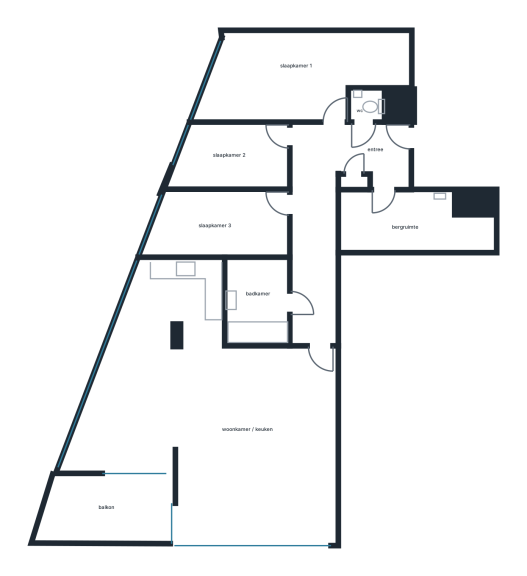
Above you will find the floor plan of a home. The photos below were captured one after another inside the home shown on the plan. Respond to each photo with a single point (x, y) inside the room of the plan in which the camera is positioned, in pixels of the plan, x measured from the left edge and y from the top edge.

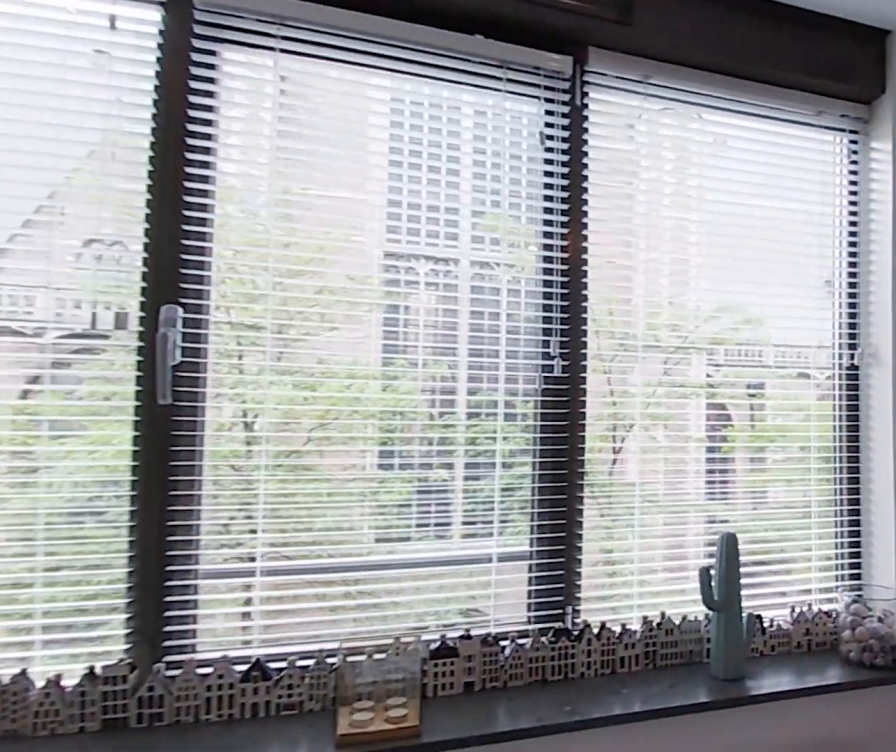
(298, 75)
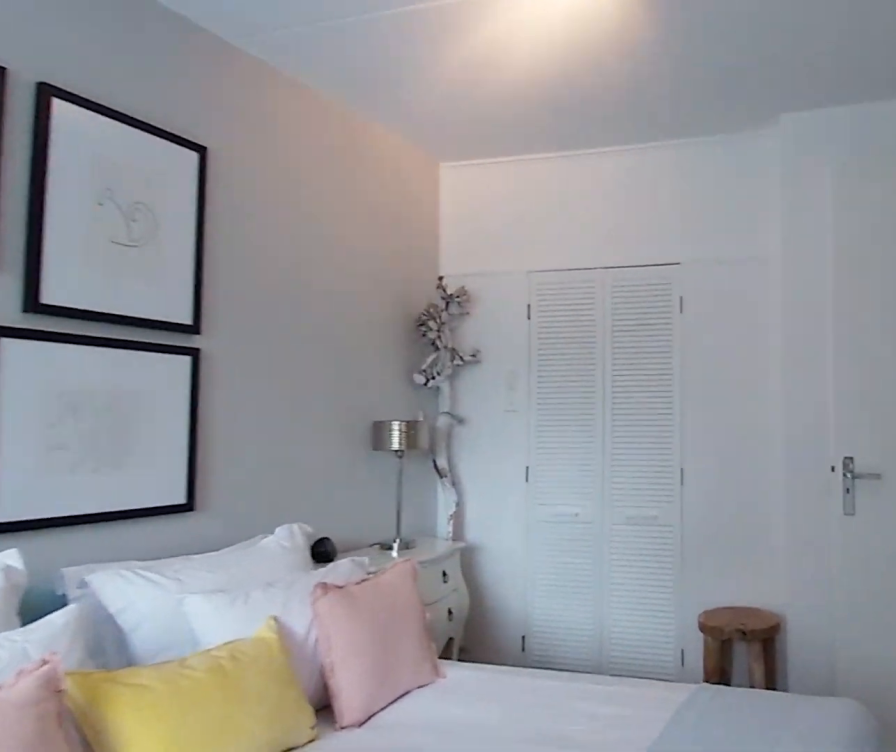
(298, 75)
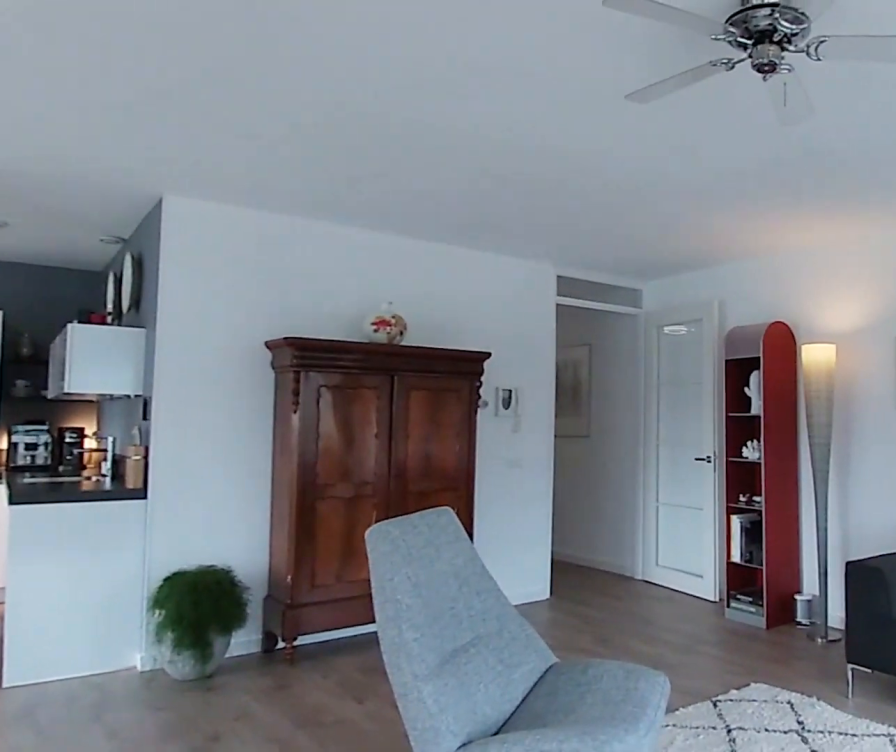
(264, 453)
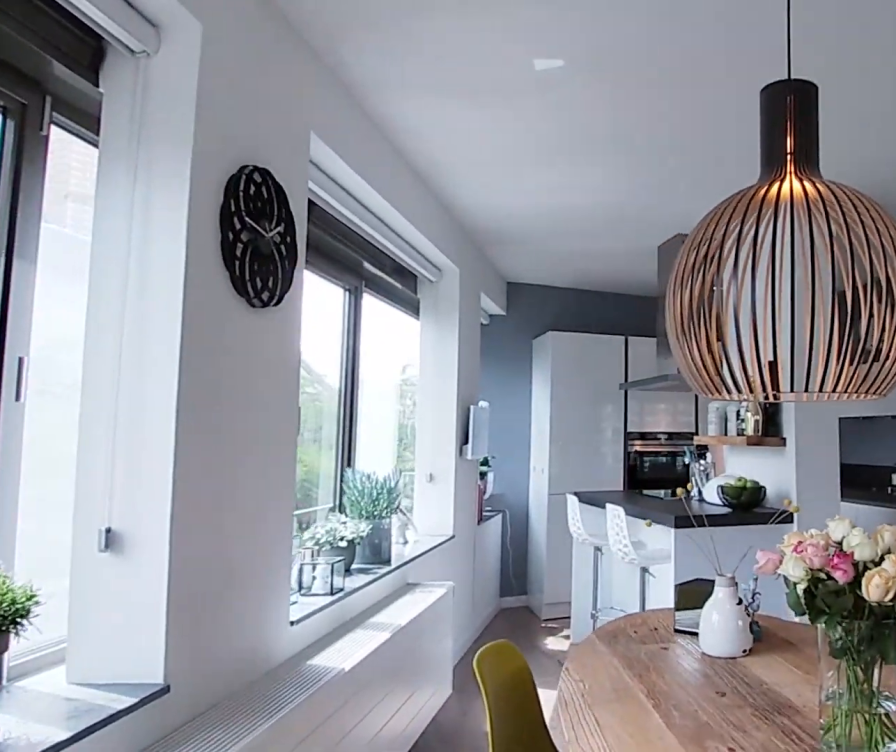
(147, 368)
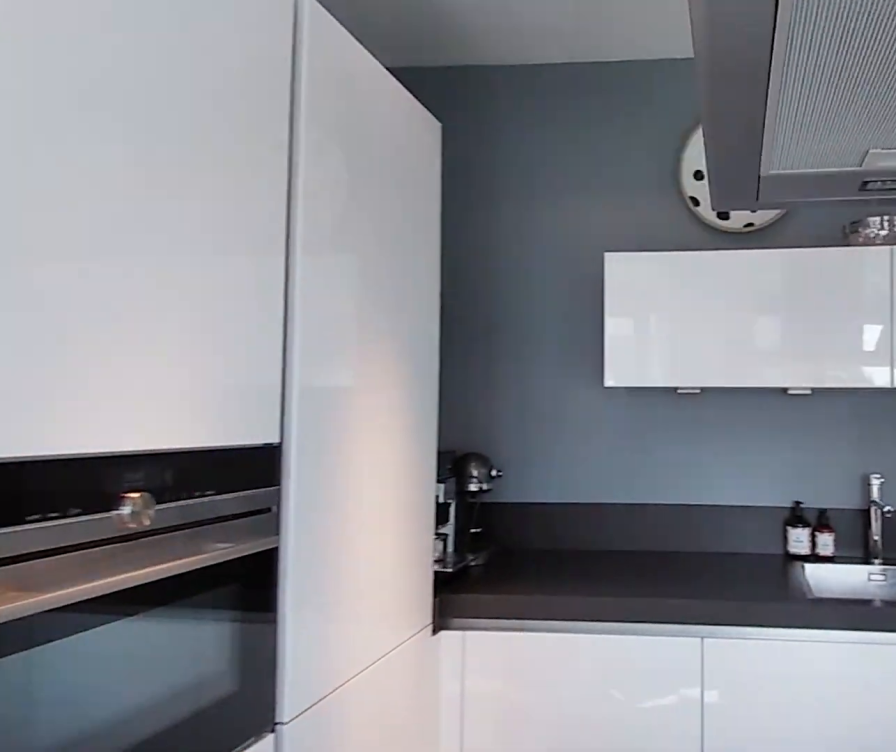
(147, 368)
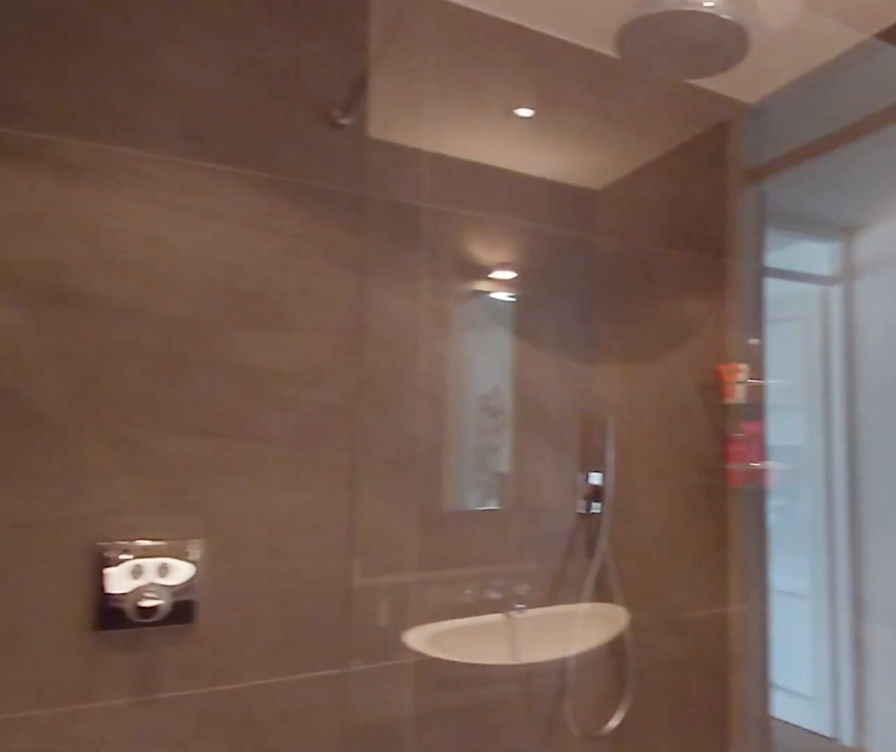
(257, 301)
